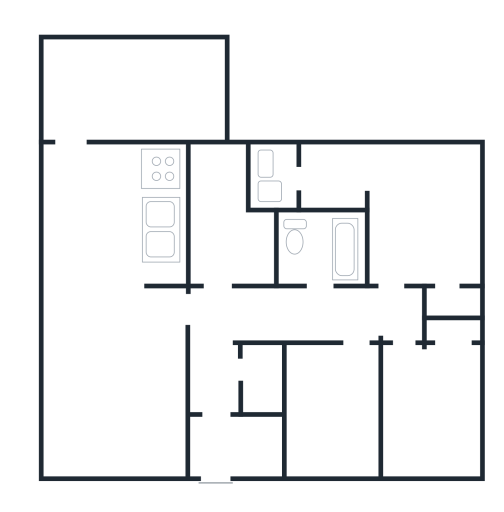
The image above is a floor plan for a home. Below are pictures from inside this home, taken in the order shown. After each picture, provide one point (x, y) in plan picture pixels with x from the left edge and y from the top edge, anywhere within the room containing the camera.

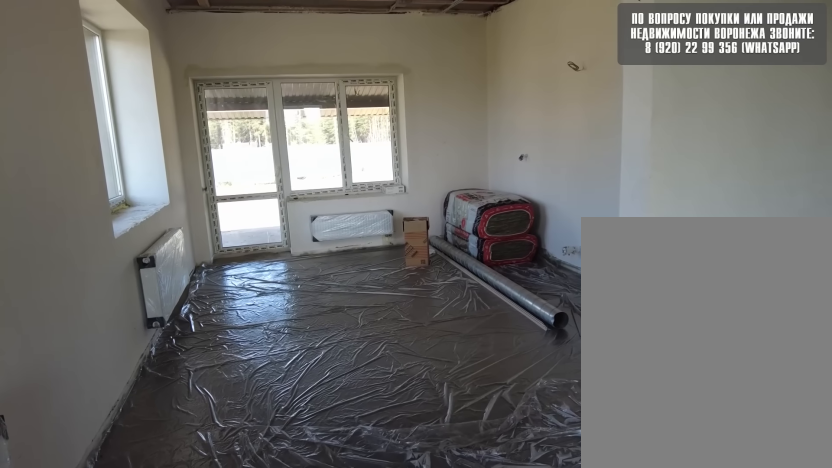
(107, 285)
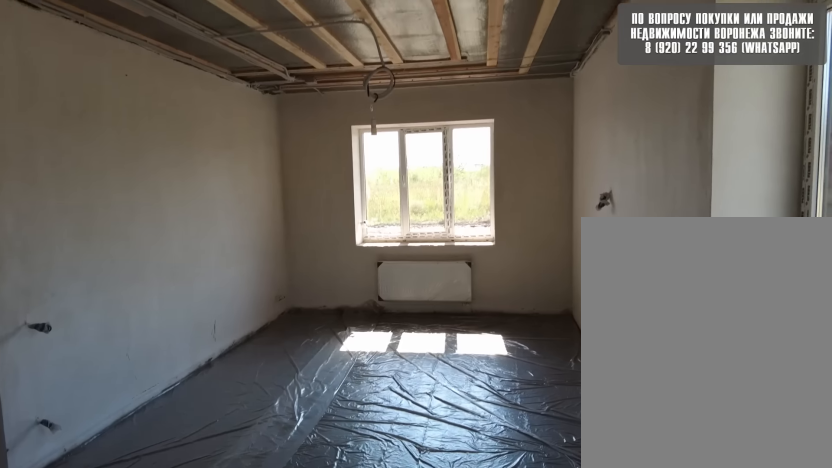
(107, 285)
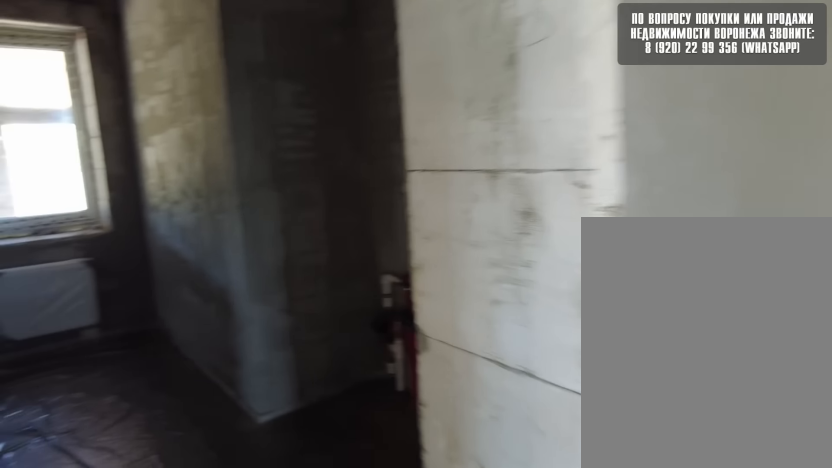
(224, 307)
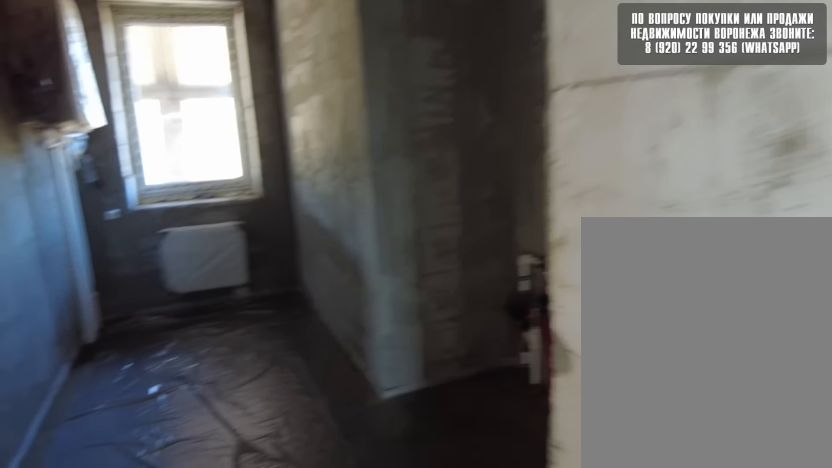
(229, 289)
